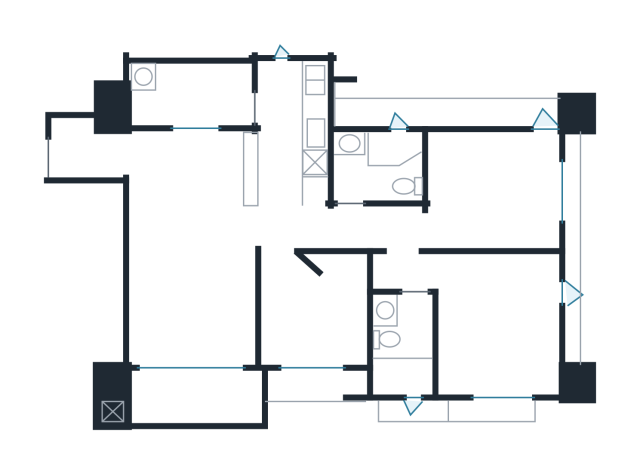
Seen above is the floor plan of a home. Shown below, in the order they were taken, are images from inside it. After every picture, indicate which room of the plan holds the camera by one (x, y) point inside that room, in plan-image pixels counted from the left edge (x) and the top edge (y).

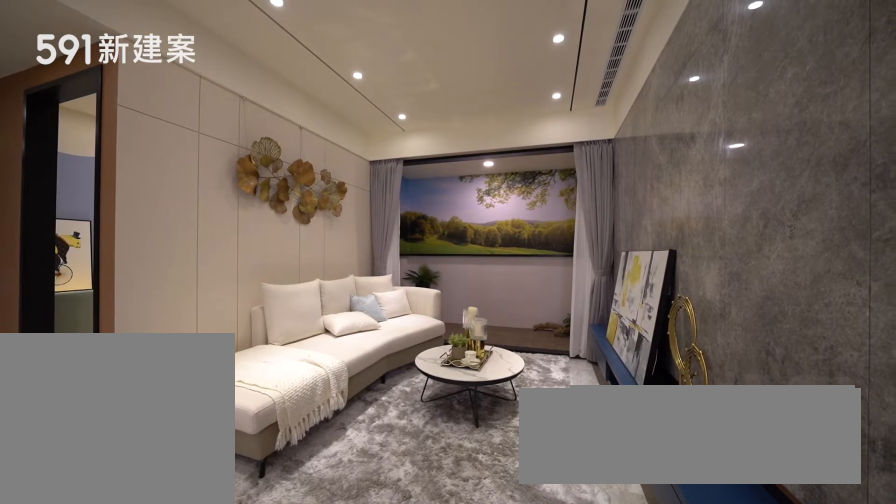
(194, 296)
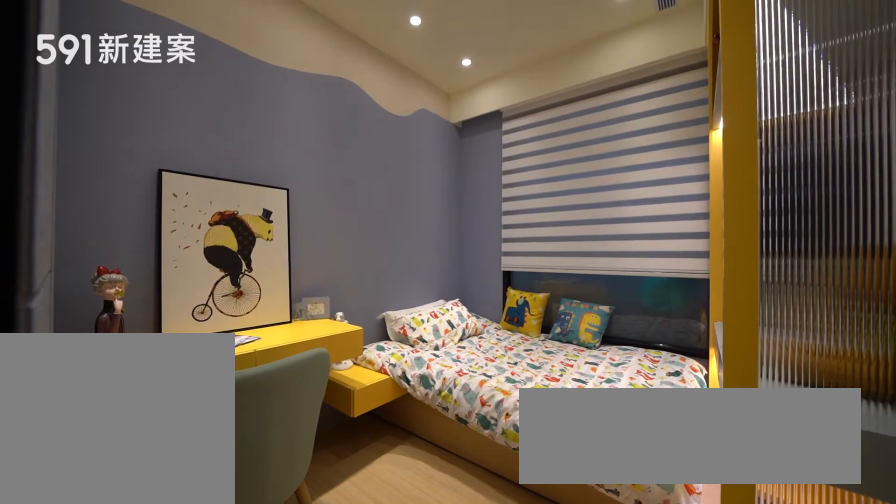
(318, 310)
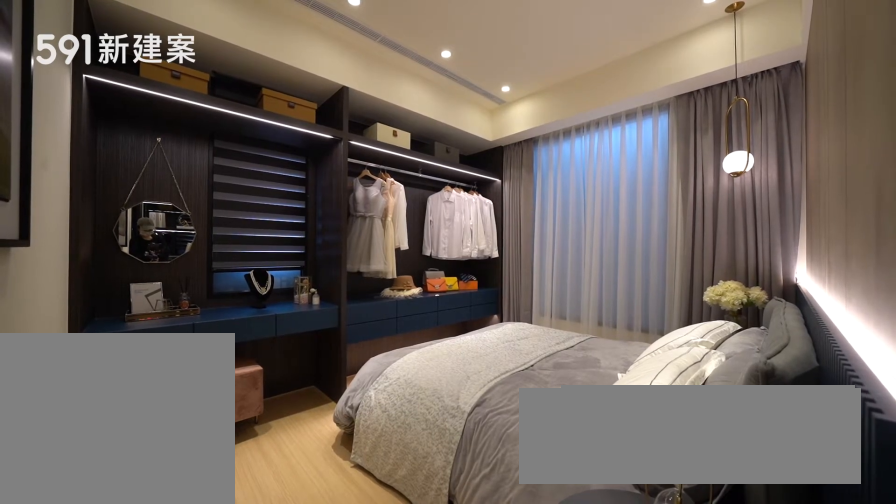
(486, 319)
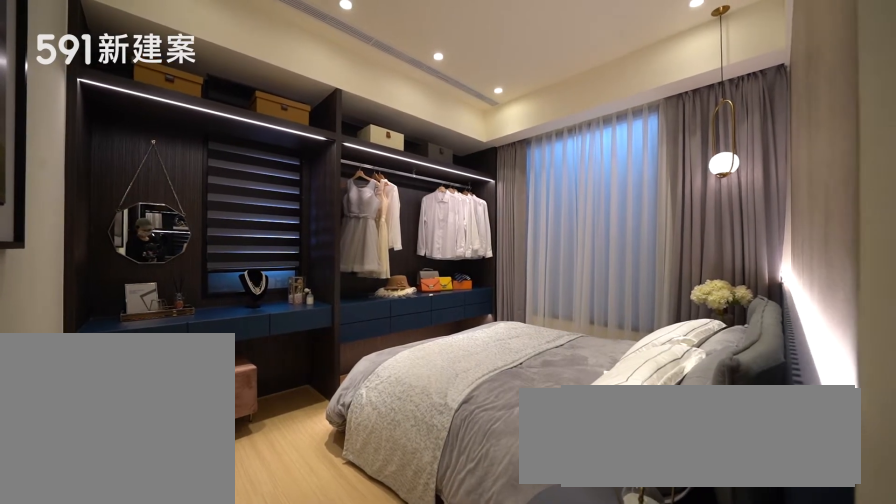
(486, 319)
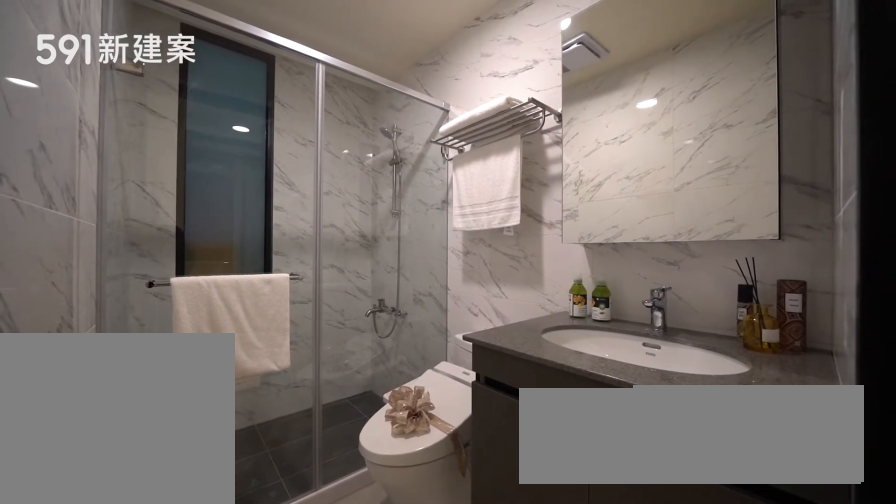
(400, 348)
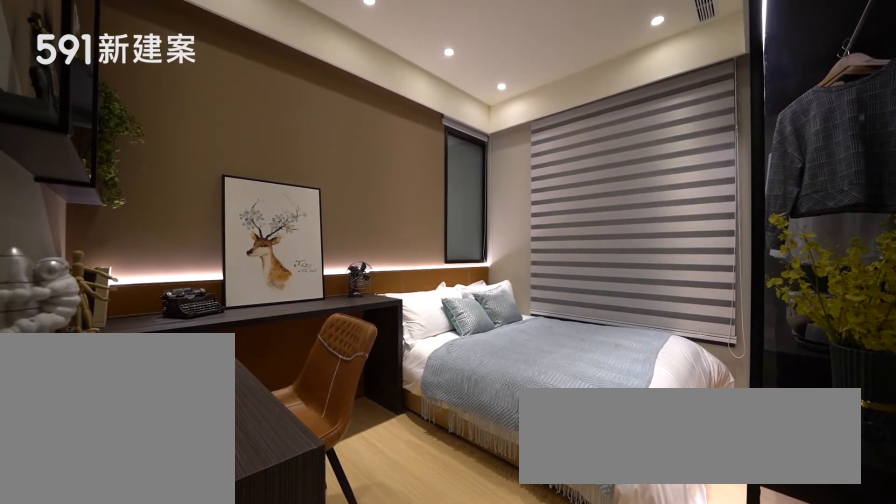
(497, 187)
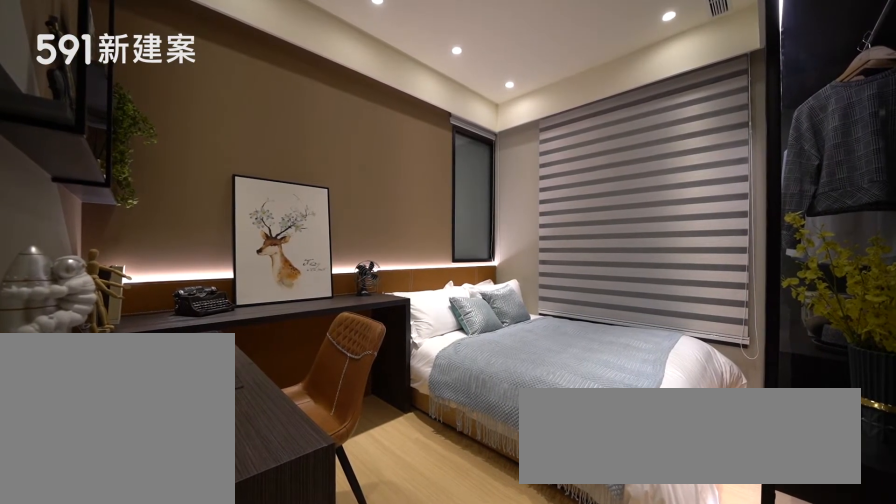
(497, 187)
